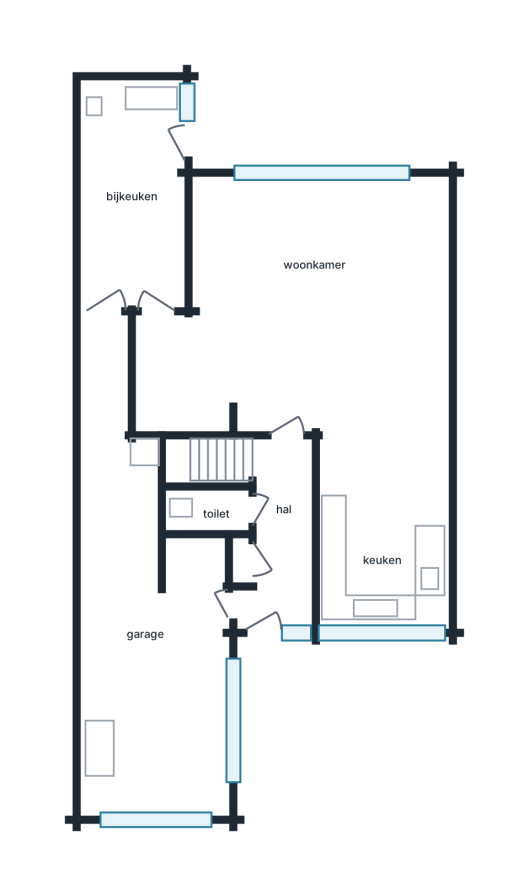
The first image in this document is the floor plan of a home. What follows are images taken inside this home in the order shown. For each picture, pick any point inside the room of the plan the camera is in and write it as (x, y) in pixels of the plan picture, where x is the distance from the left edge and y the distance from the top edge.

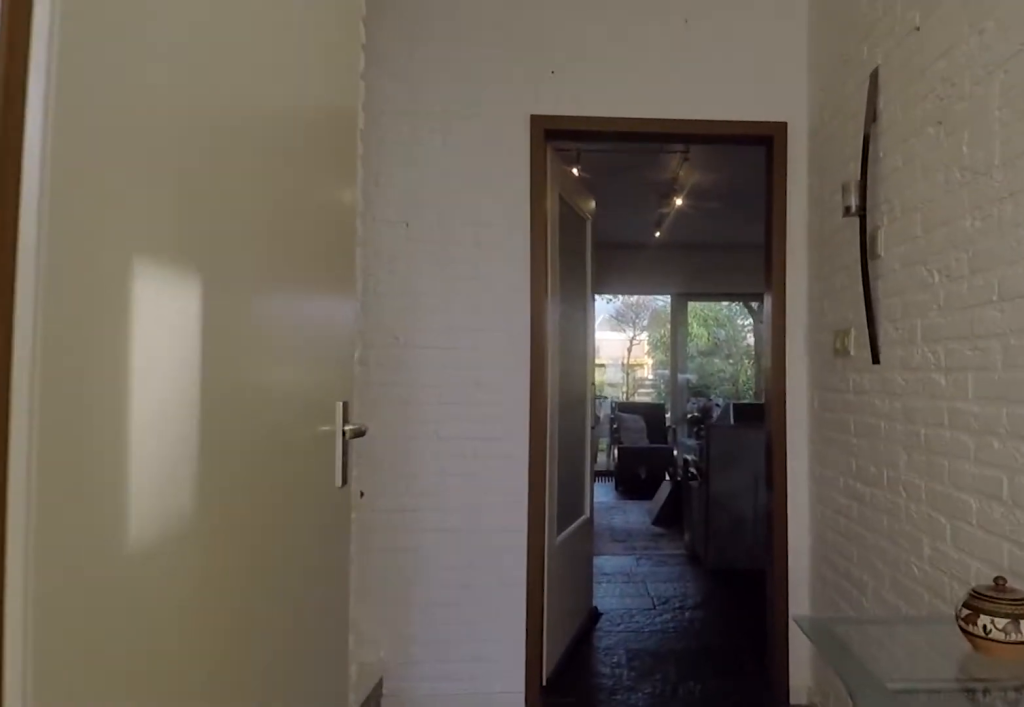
(279, 534)
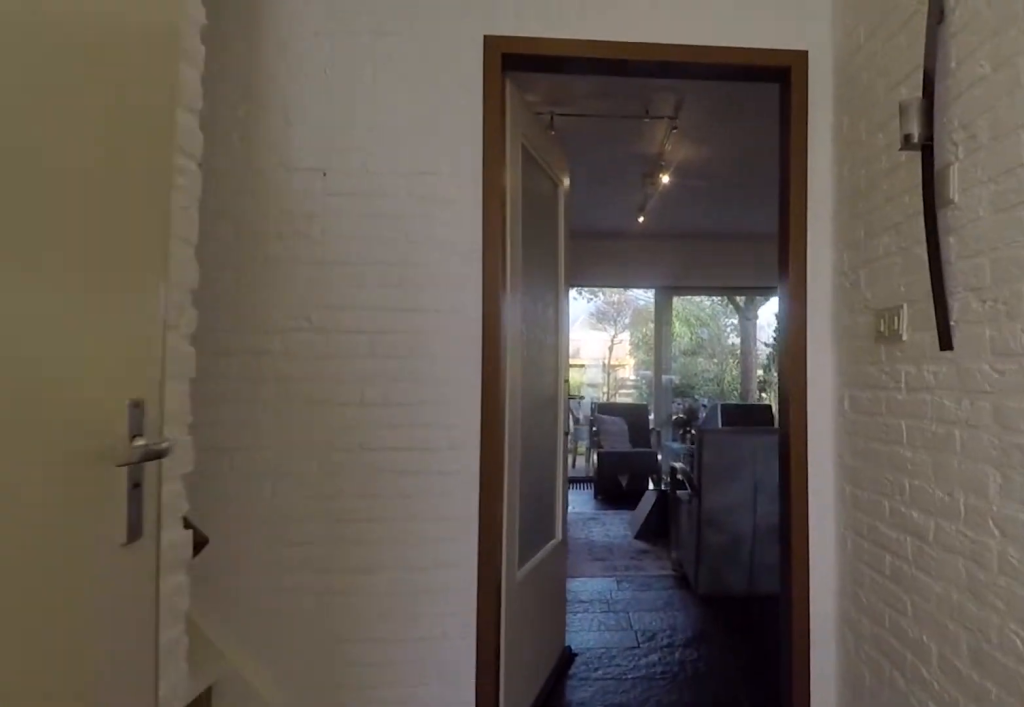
(279, 534)
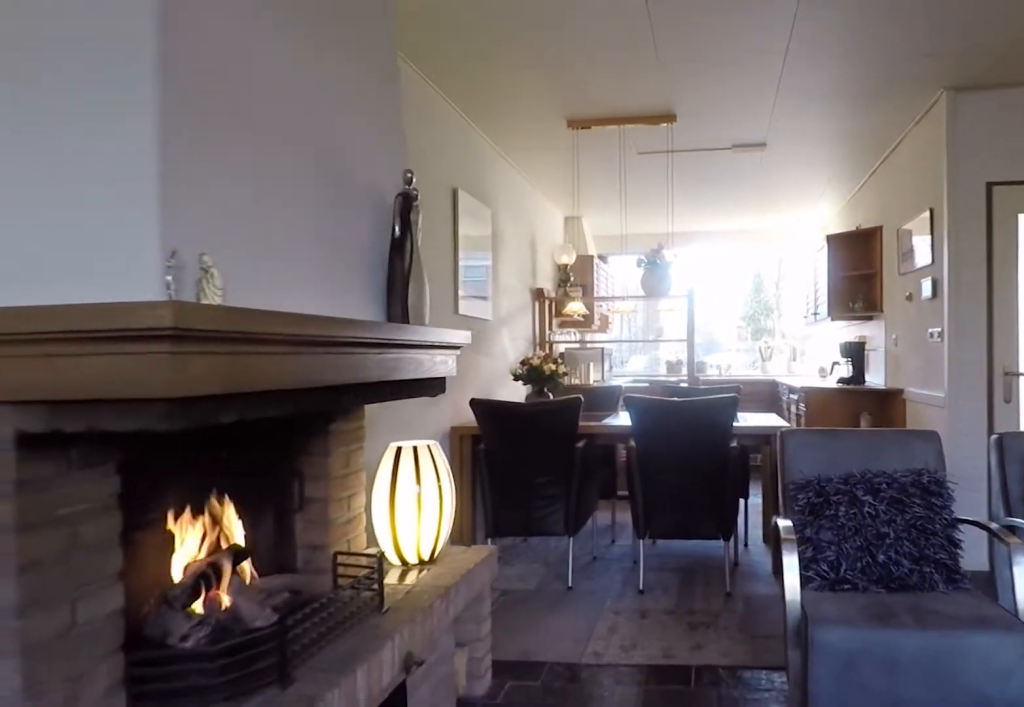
(223, 351)
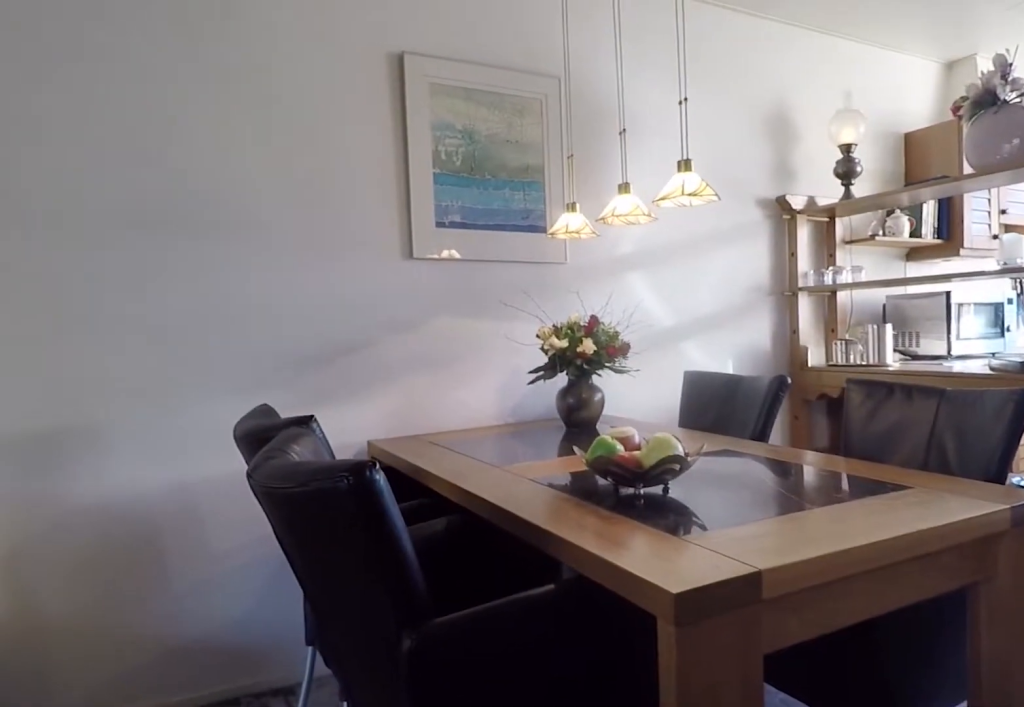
(228, 338)
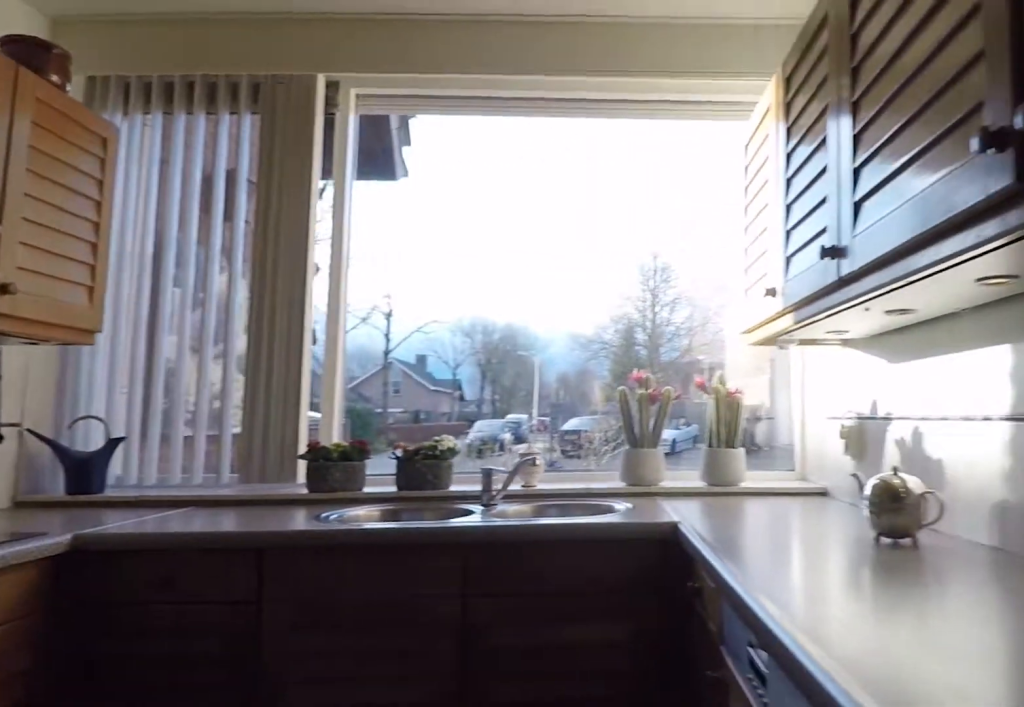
(381, 529)
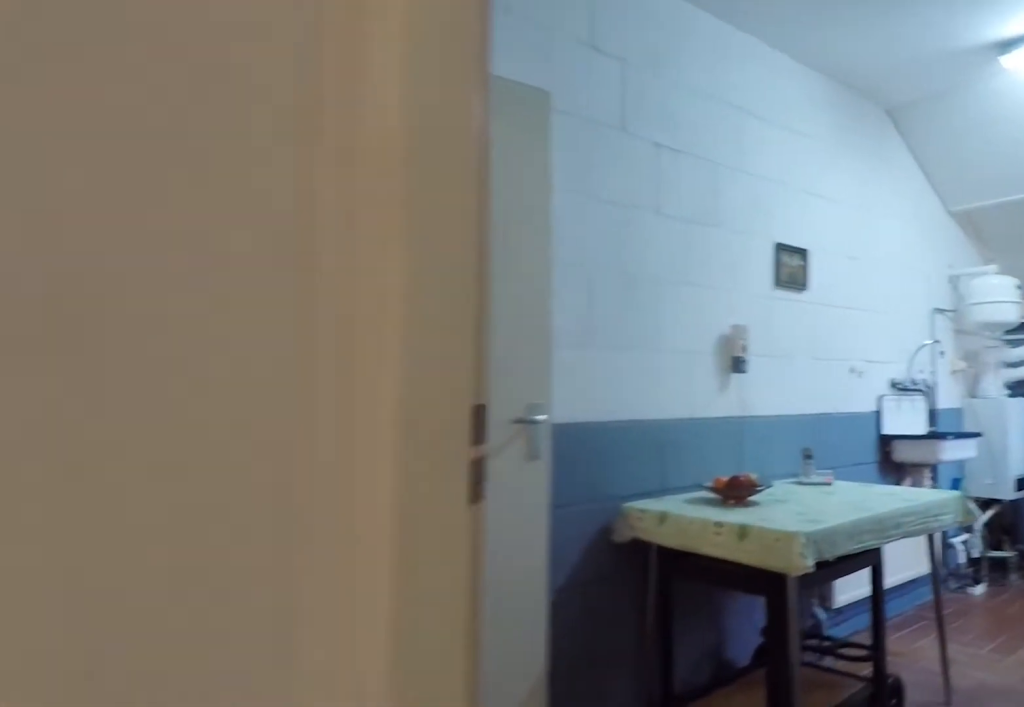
(219, 351)
